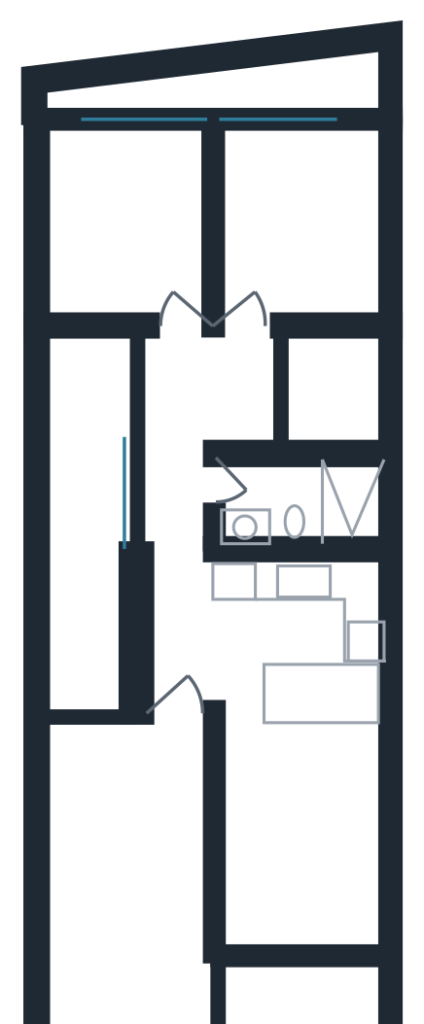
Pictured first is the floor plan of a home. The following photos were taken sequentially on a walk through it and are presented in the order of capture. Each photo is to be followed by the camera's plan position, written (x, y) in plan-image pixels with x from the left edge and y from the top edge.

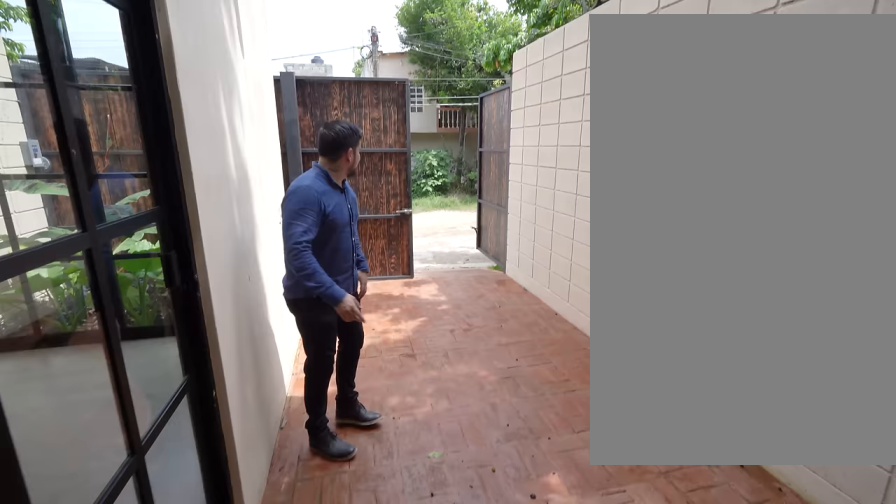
(186, 683)
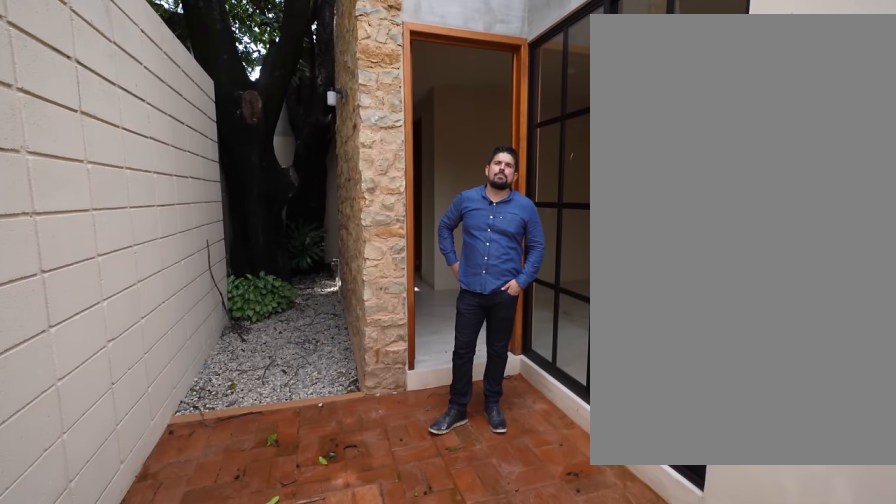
(103, 915)
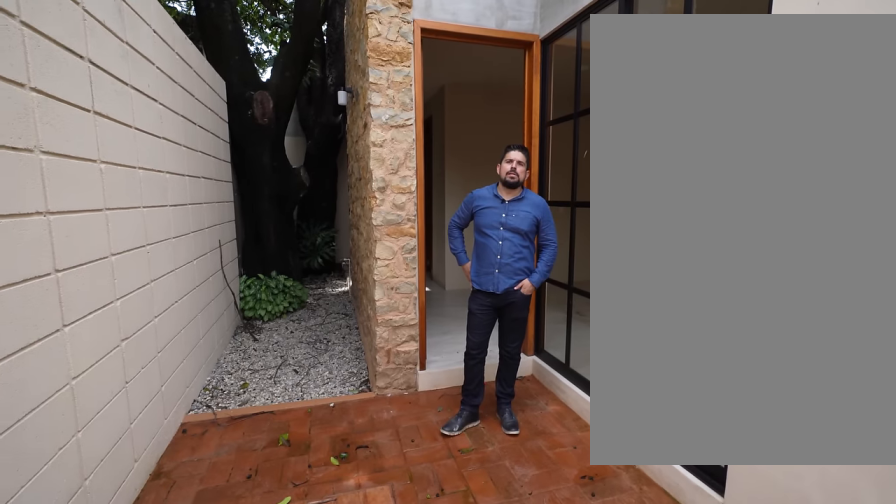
(103, 915)
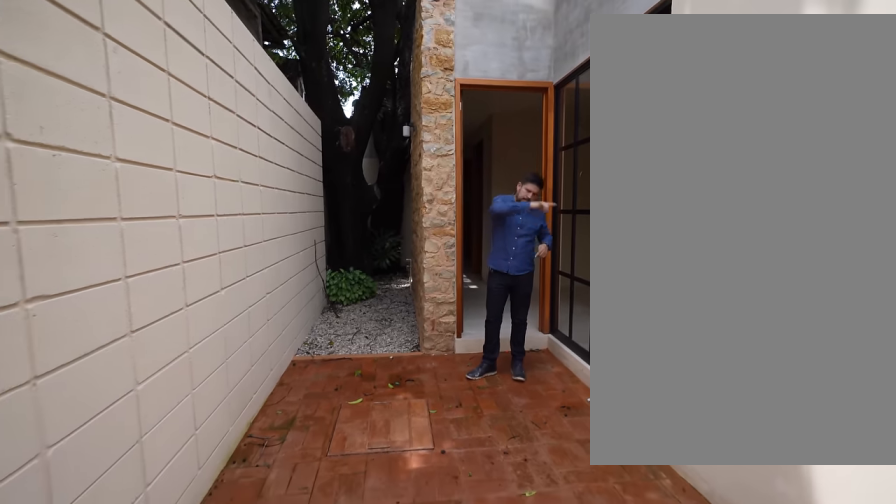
(102, 915)
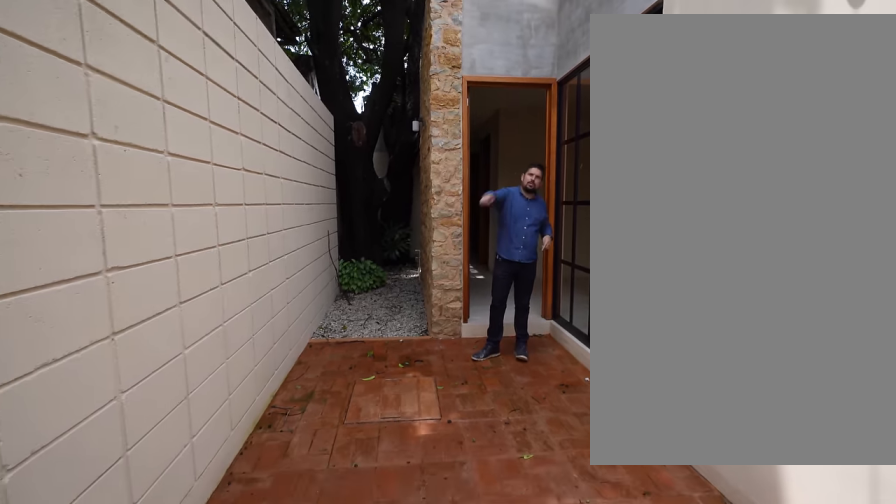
(103, 914)
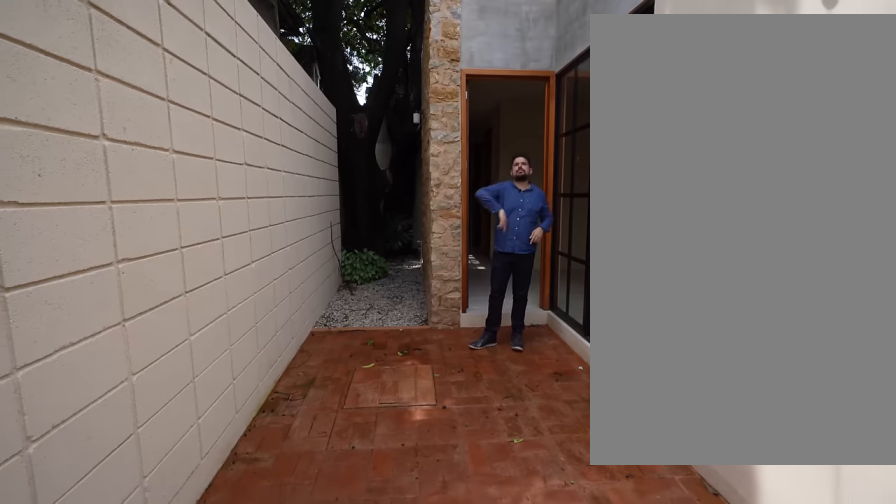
(102, 915)
